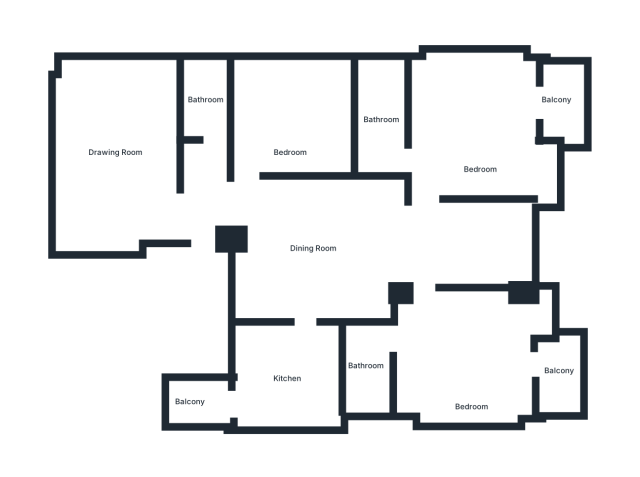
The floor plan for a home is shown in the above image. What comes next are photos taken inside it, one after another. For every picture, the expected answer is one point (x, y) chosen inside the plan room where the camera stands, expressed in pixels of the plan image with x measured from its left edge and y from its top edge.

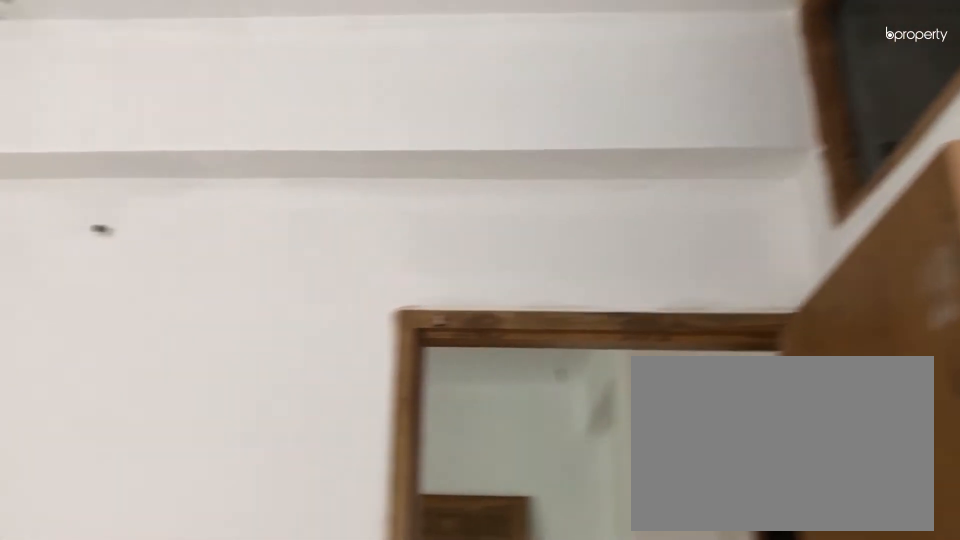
(285, 126)
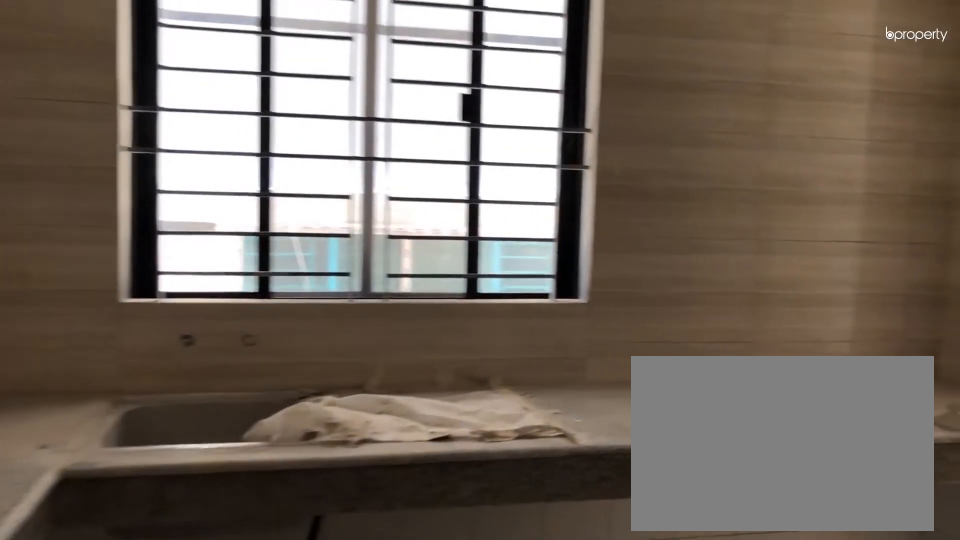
(285, 377)
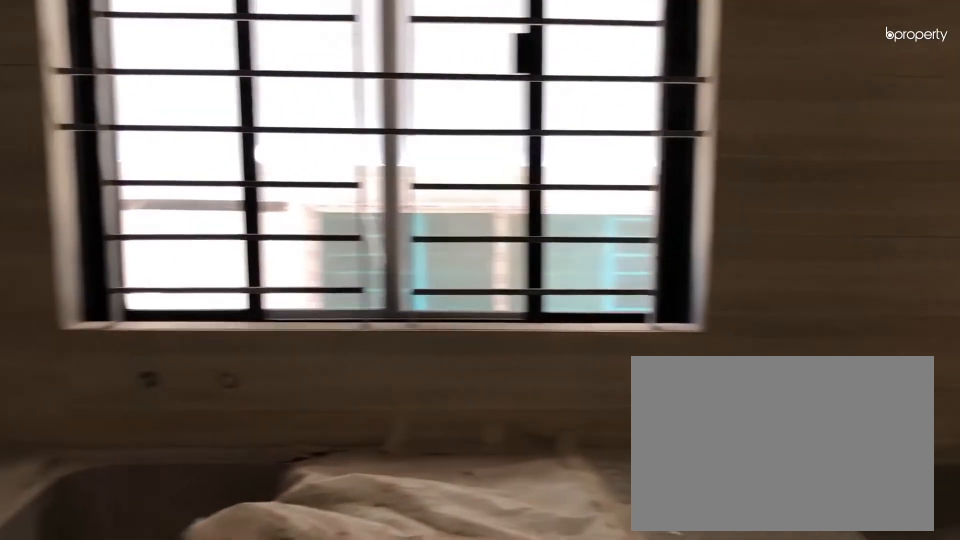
(285, 377)
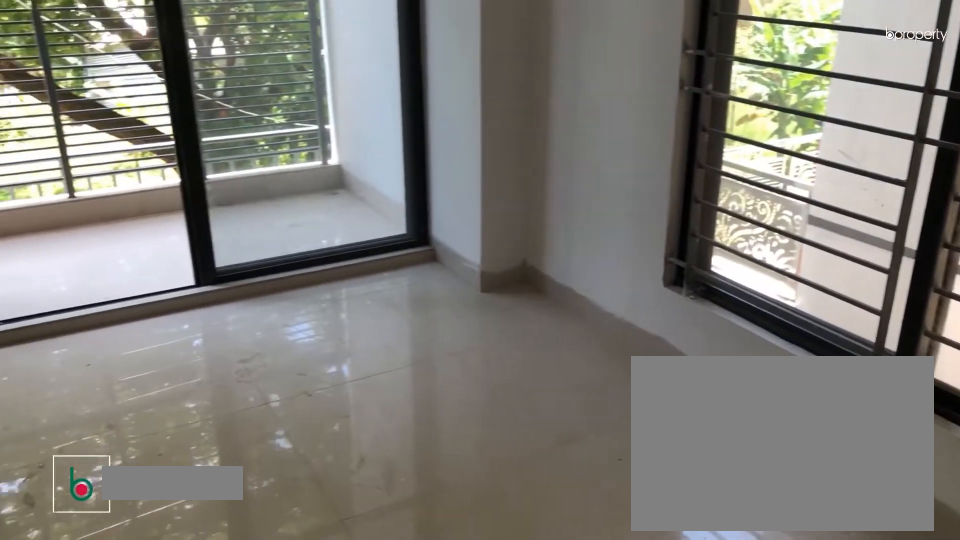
(470, 374)
